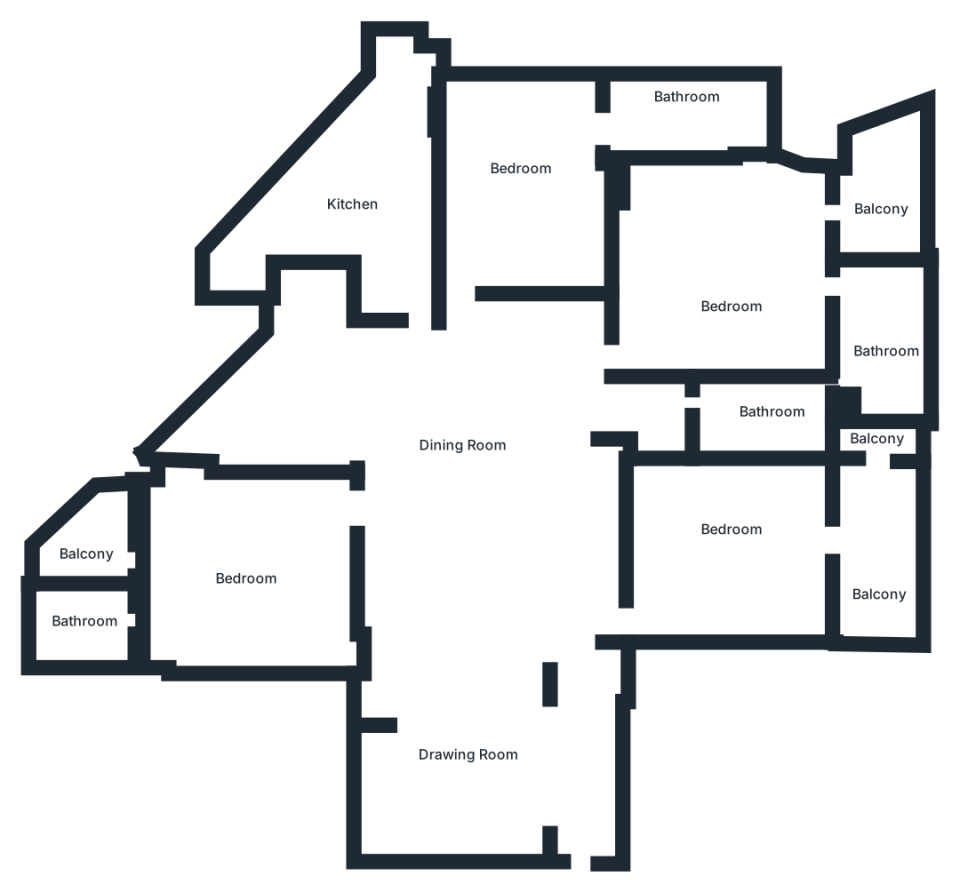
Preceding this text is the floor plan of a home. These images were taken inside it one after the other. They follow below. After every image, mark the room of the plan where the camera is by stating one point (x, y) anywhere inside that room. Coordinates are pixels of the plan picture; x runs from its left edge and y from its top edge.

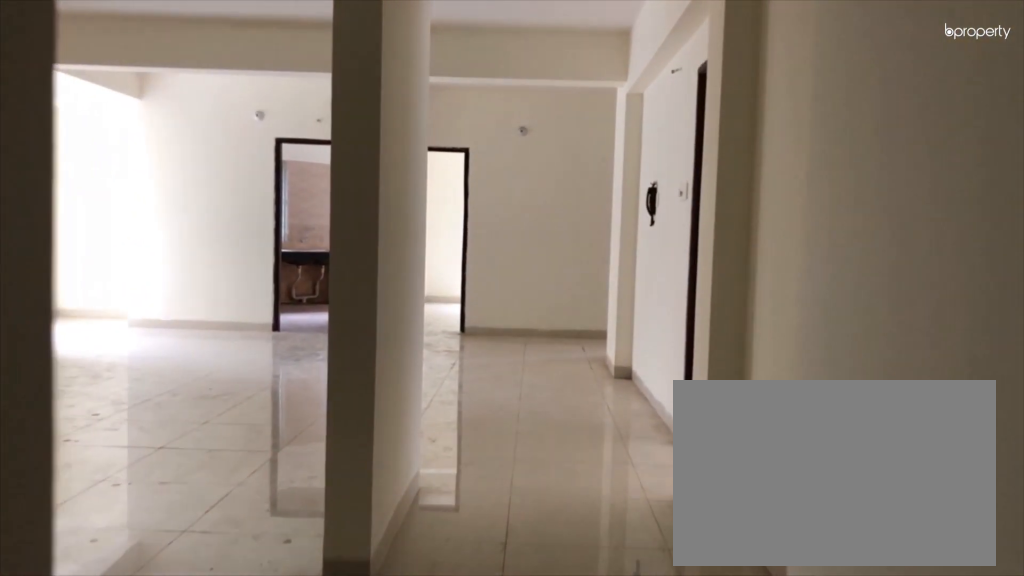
(572, 718)
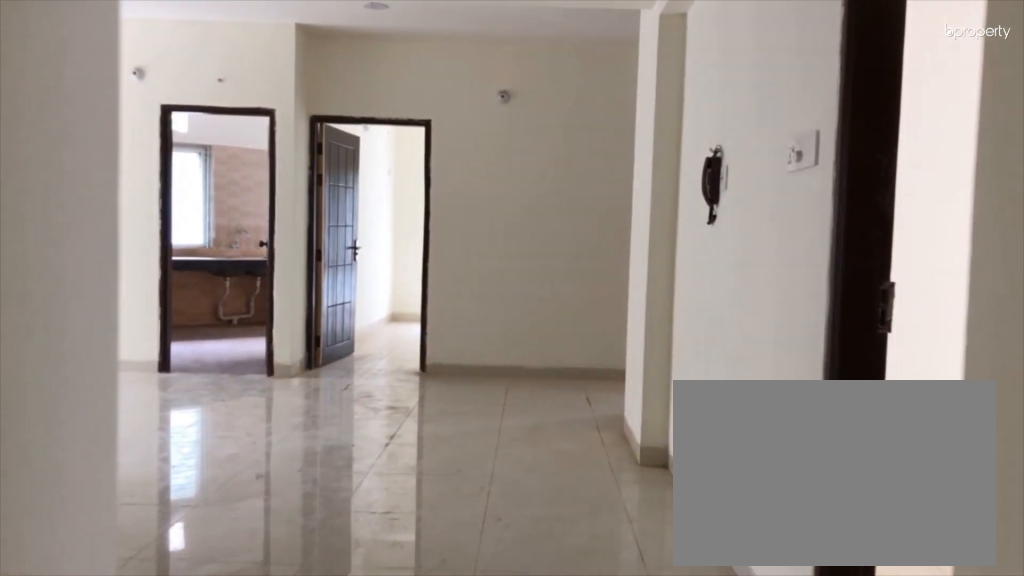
(572, 718)
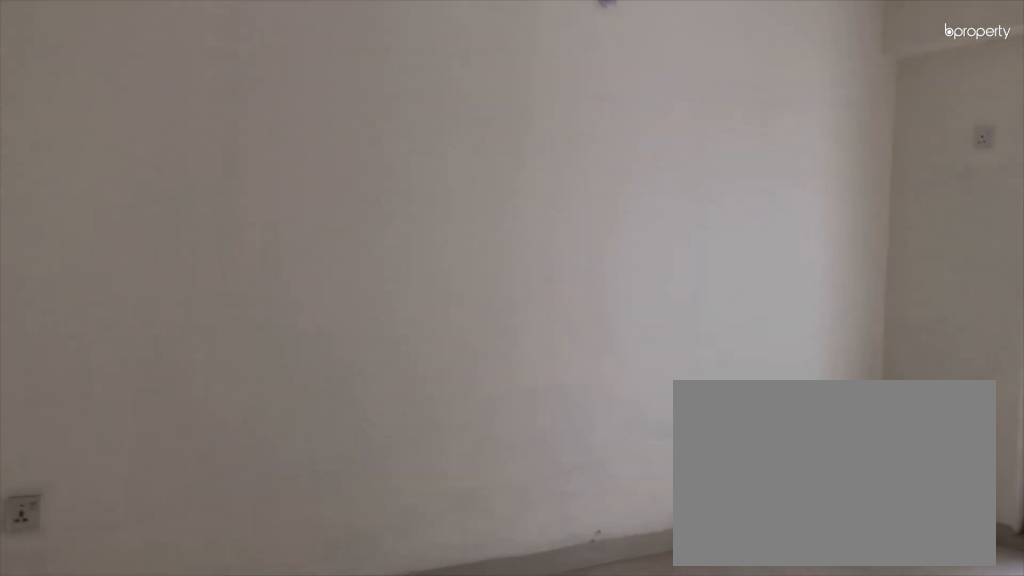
(726, 540)
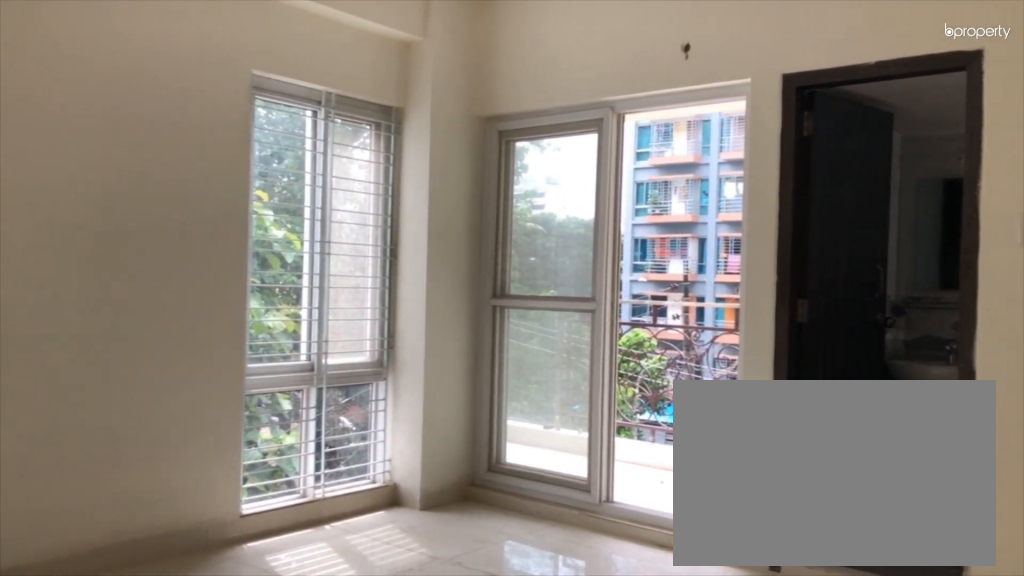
(720, 313)
